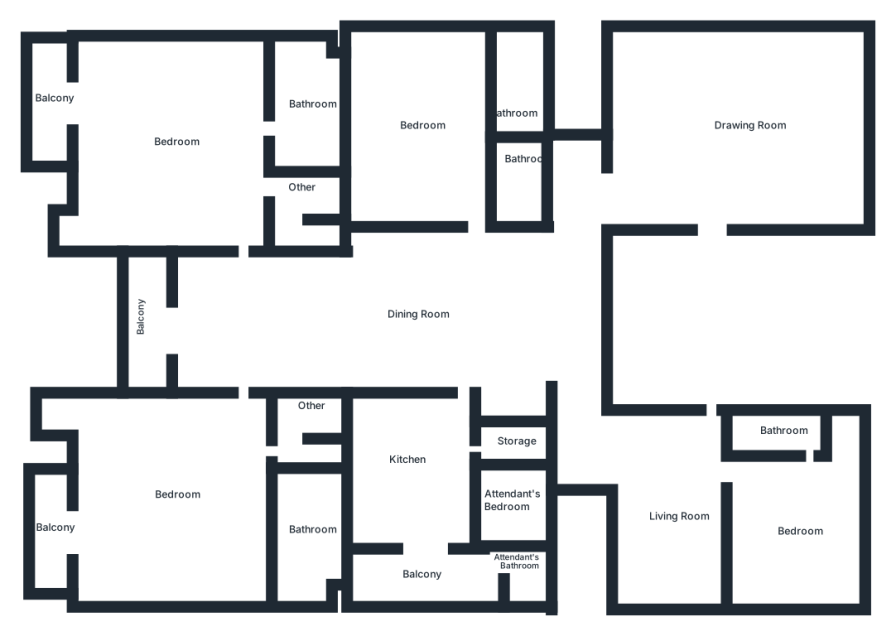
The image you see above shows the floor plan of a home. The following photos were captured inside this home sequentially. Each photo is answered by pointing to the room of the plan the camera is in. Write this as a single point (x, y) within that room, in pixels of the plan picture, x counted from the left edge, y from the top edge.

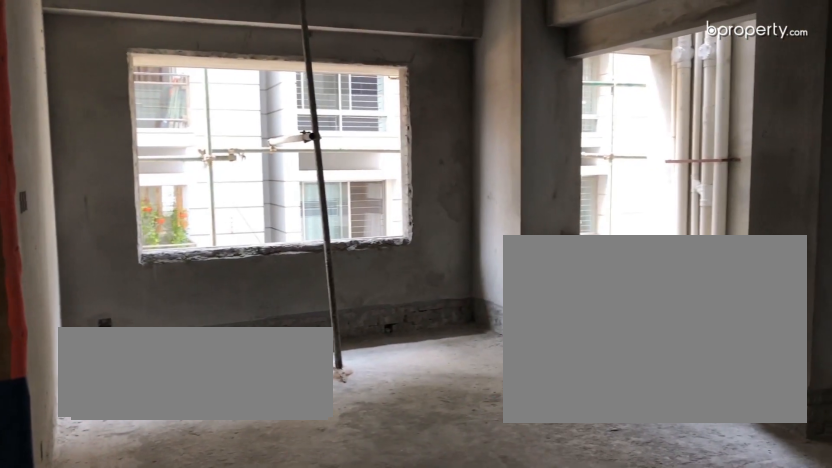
(677, 492)
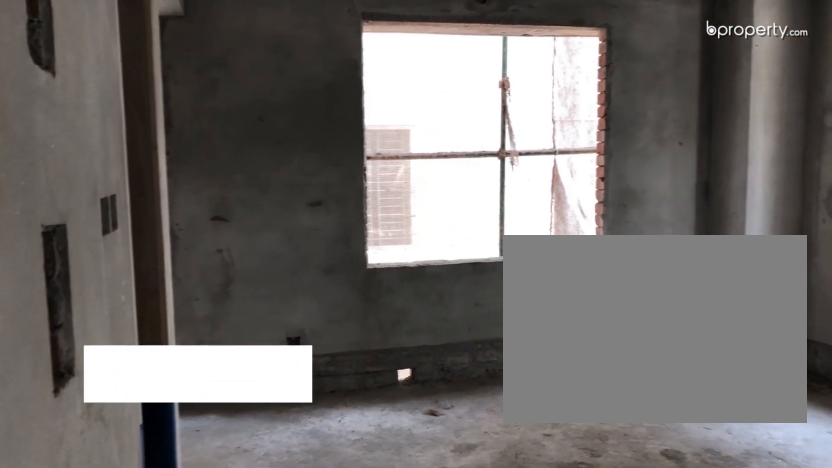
(795, 529)
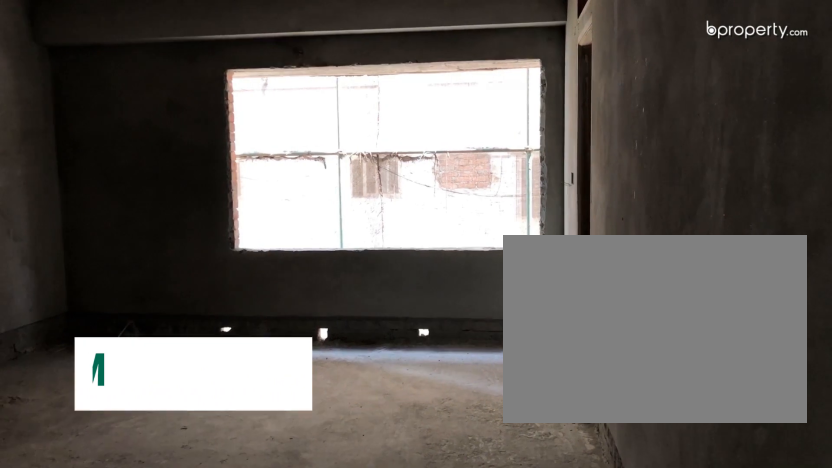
(423, 138)
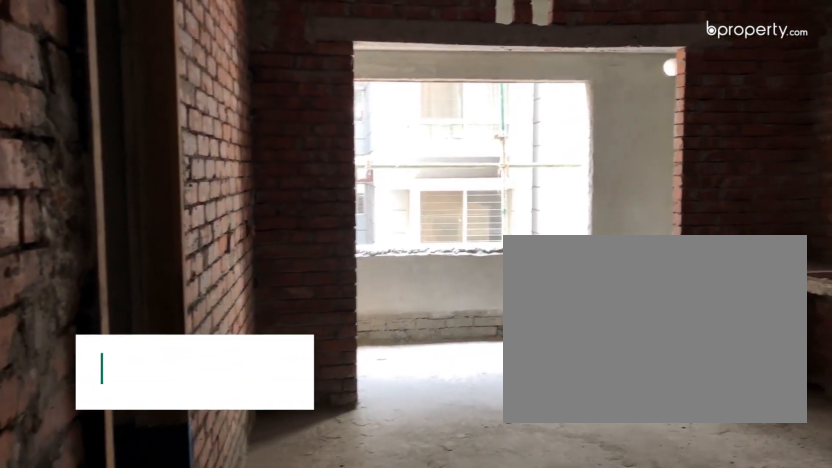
(411, 489)
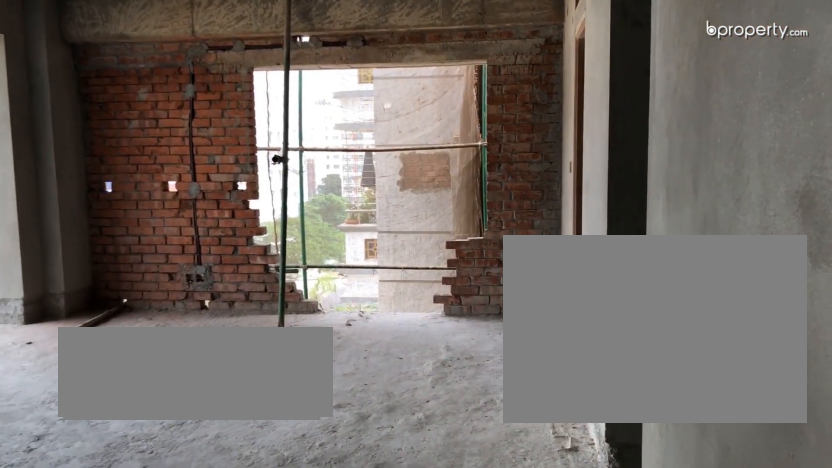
(194, 156)
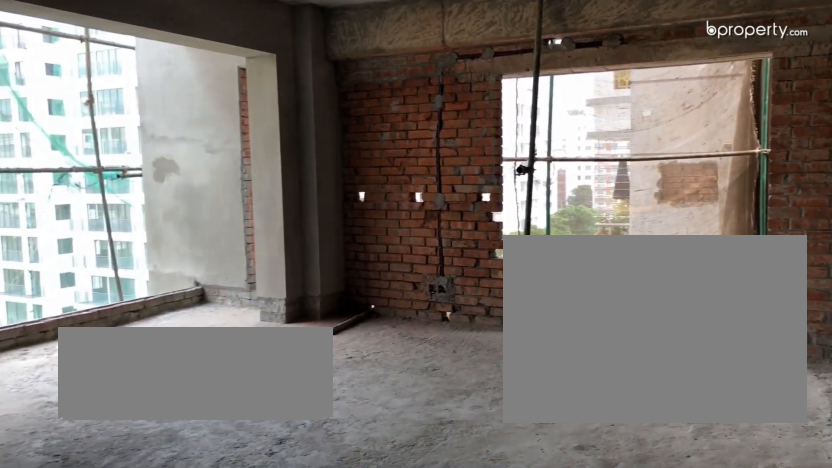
(194, 156)
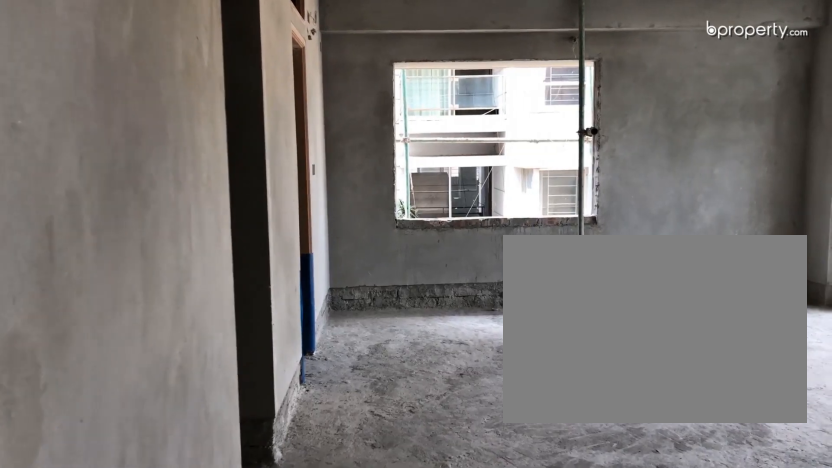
(176, 487)
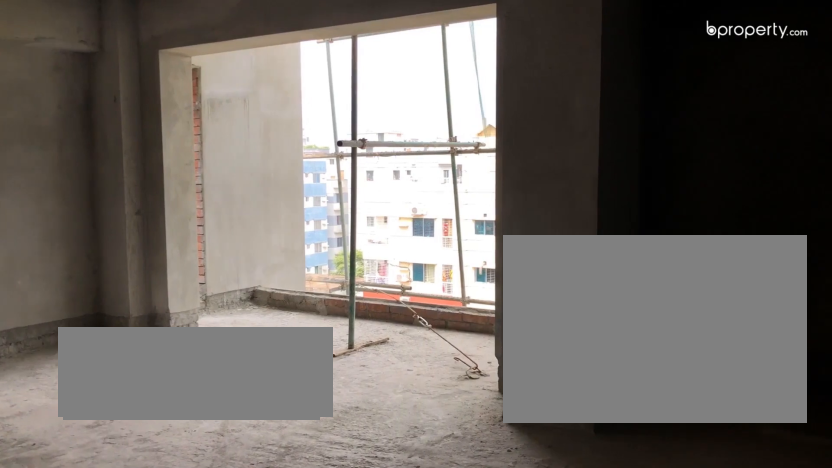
(176, 487)
